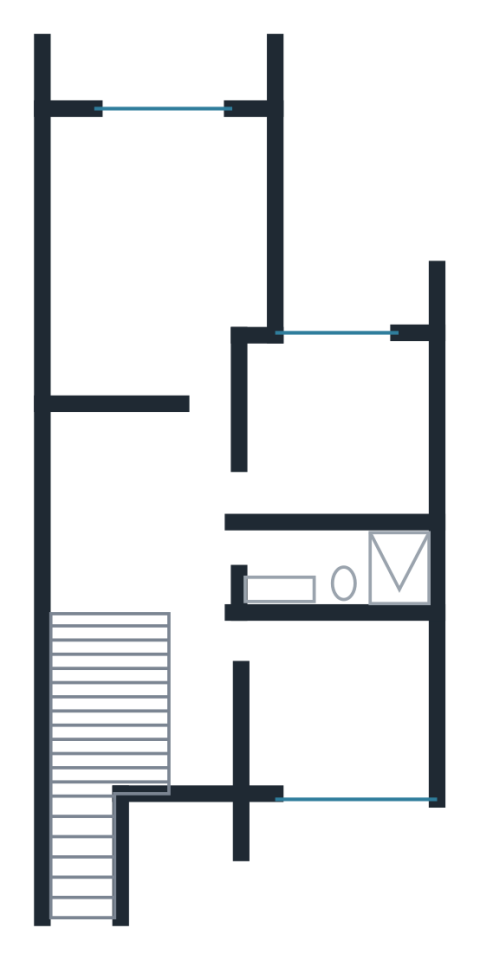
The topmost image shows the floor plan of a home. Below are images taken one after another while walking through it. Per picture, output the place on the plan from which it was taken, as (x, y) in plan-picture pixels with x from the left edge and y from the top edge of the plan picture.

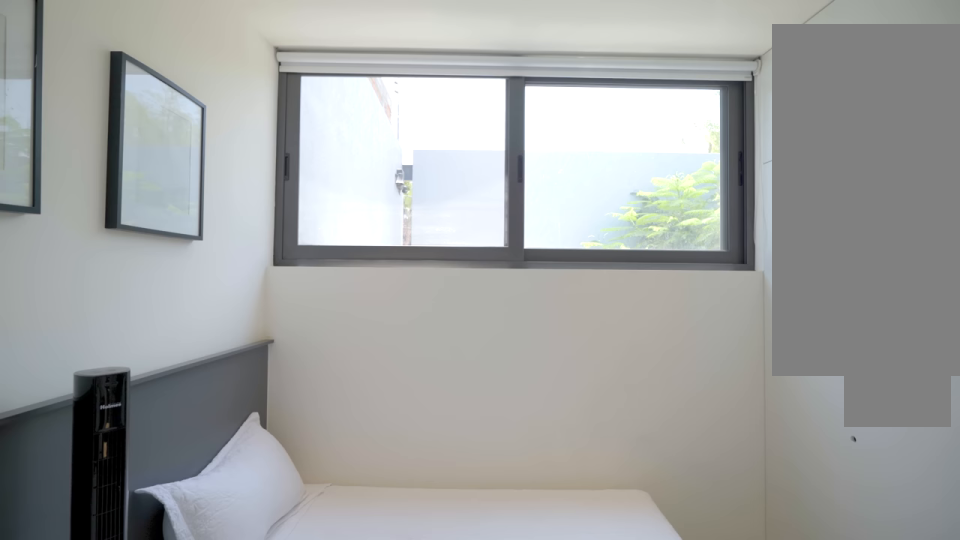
(289, 727)
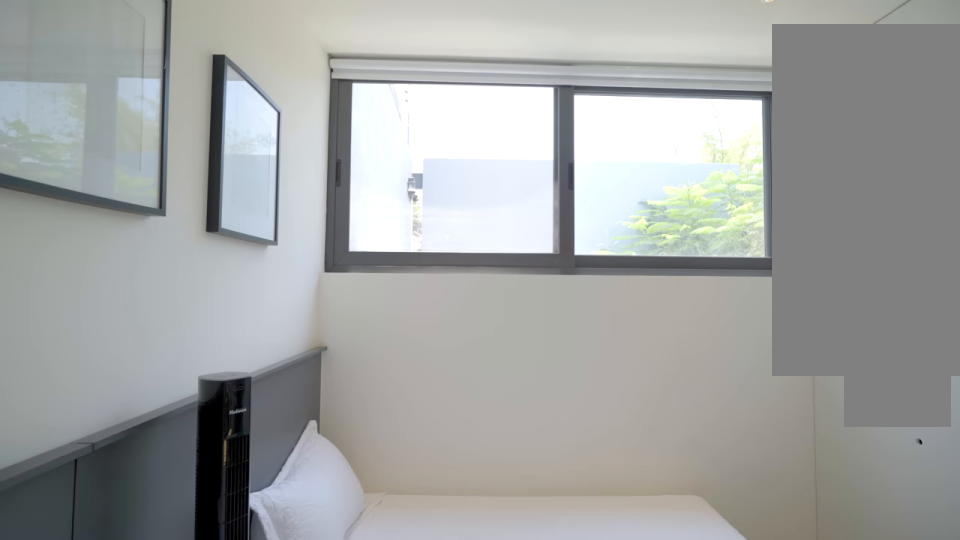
(288, 728)
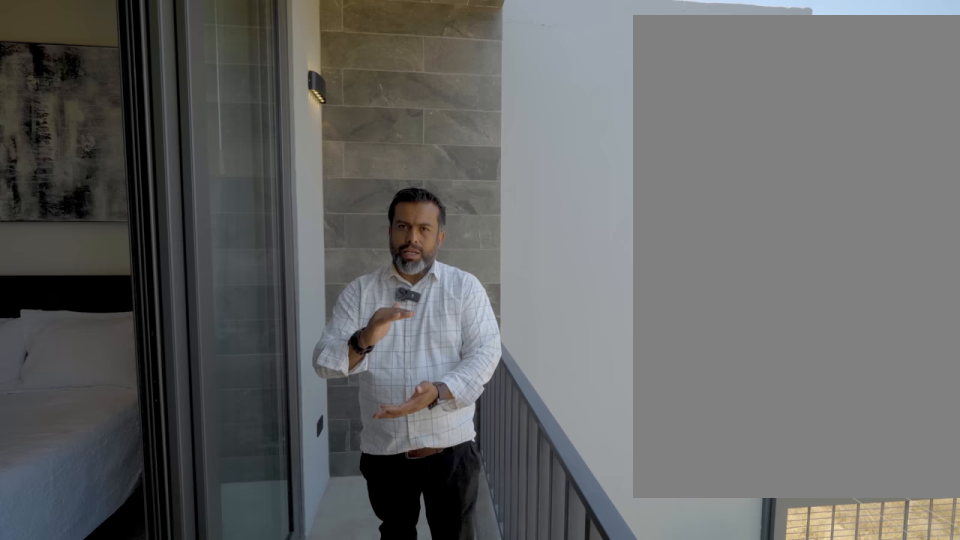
(180, 82)
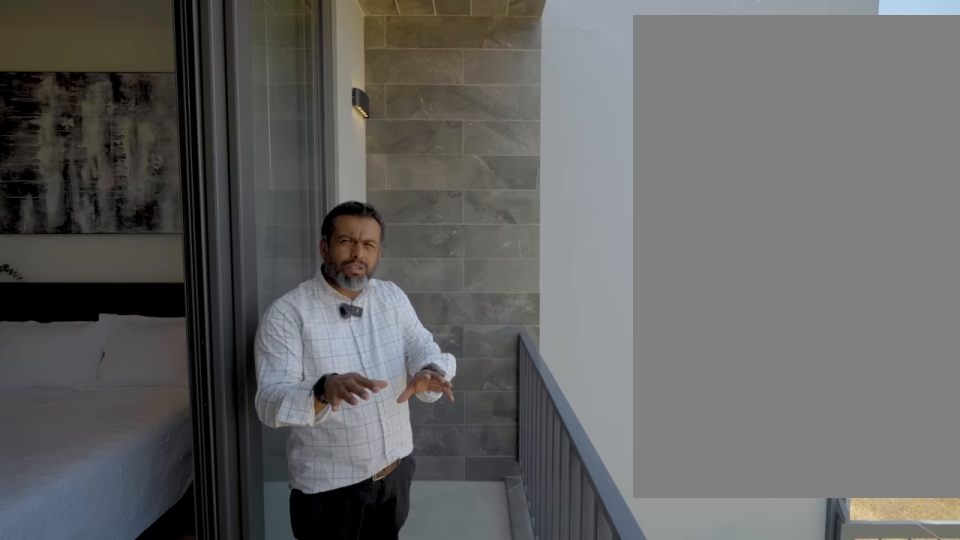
(180, 82)
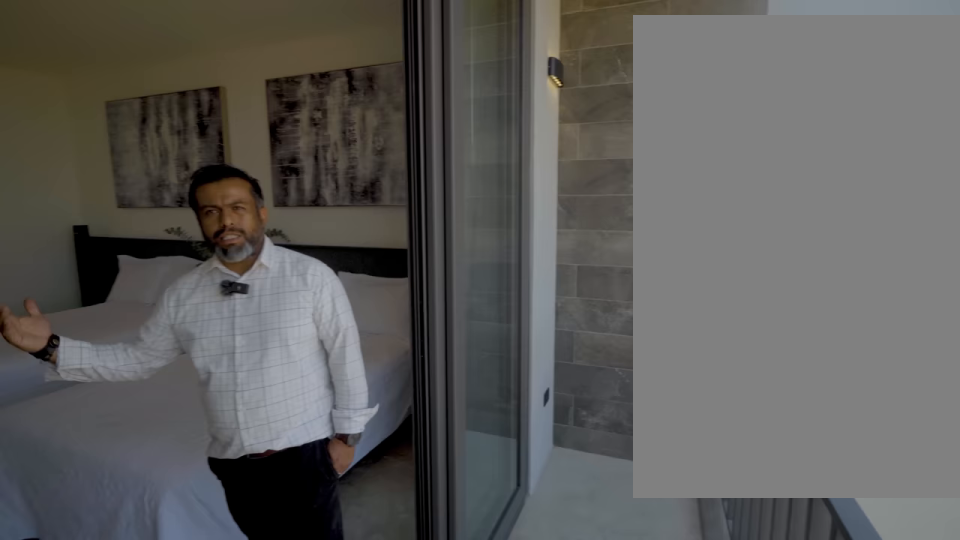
(182, 81)
